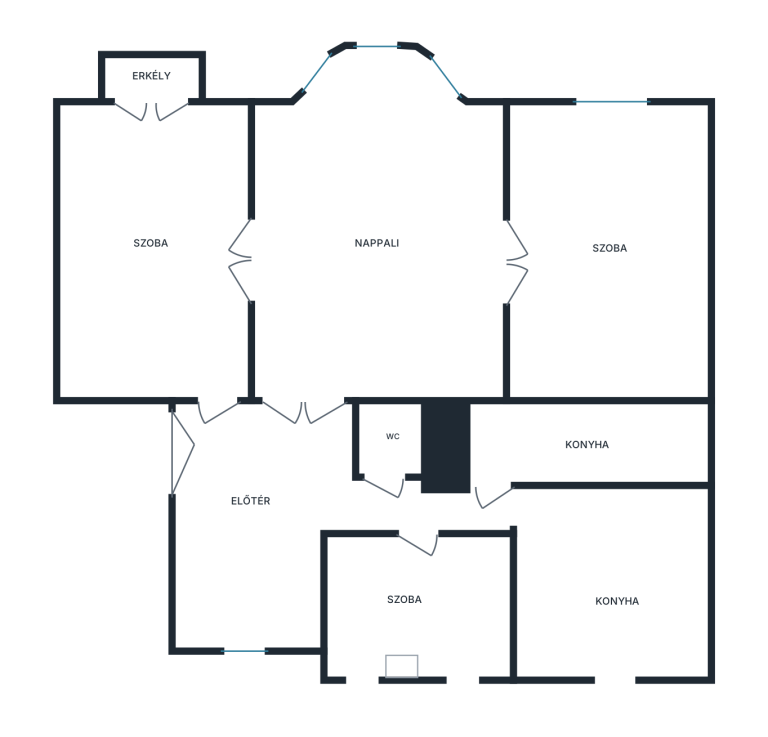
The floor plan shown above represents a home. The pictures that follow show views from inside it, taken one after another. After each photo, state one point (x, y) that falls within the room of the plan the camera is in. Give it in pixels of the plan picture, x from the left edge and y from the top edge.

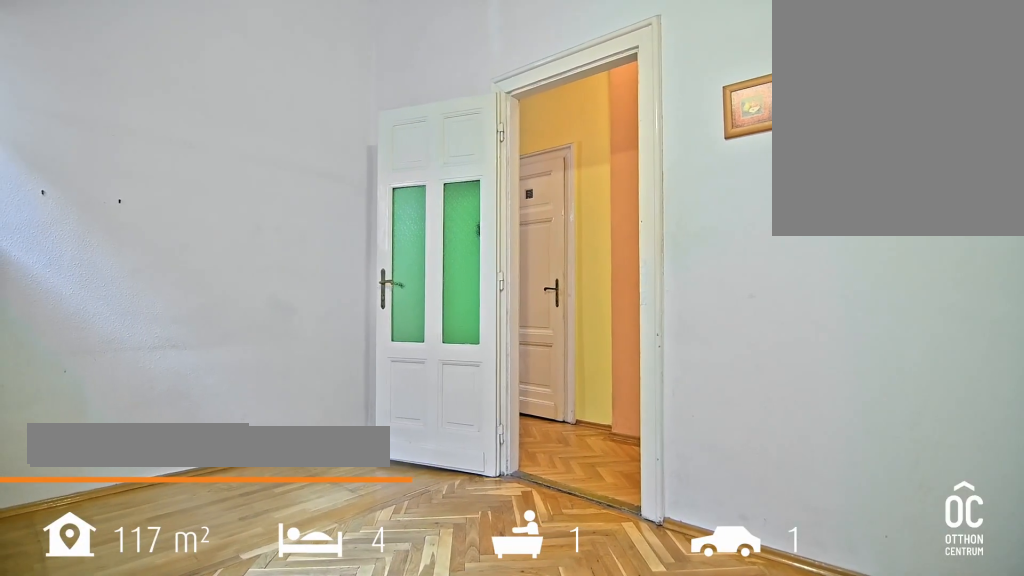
(417, 604)
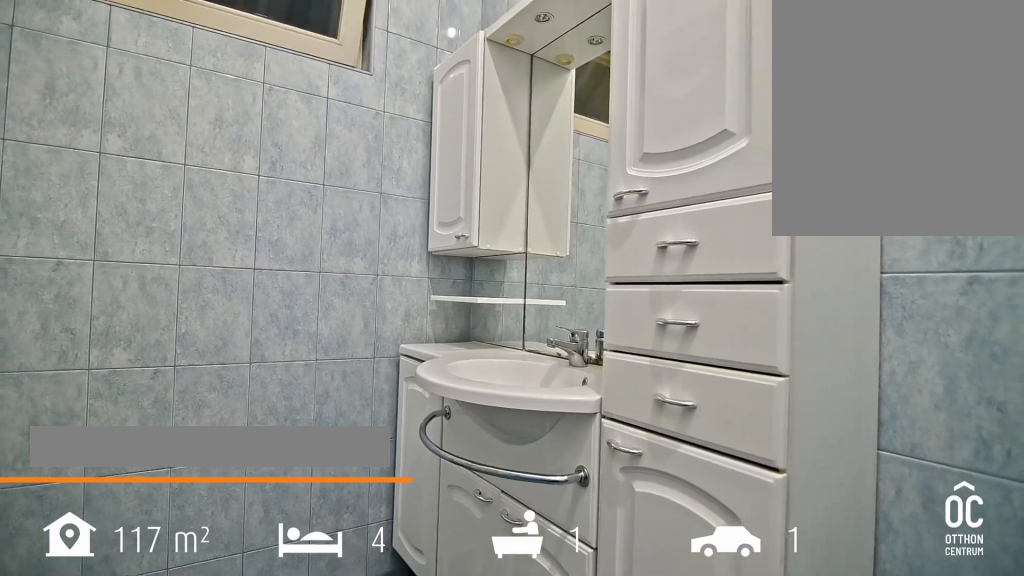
(604, 445)
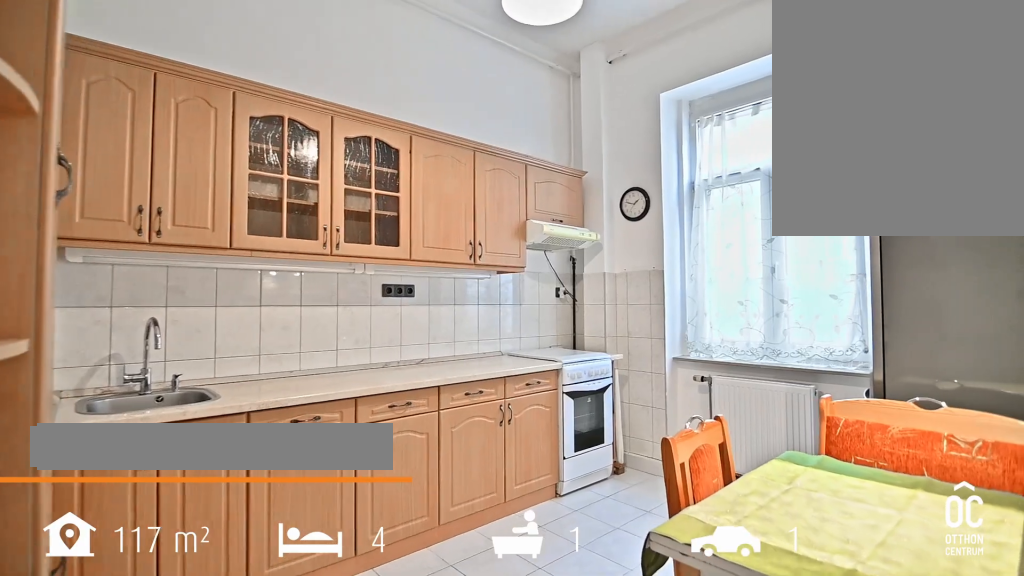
(610, 586)
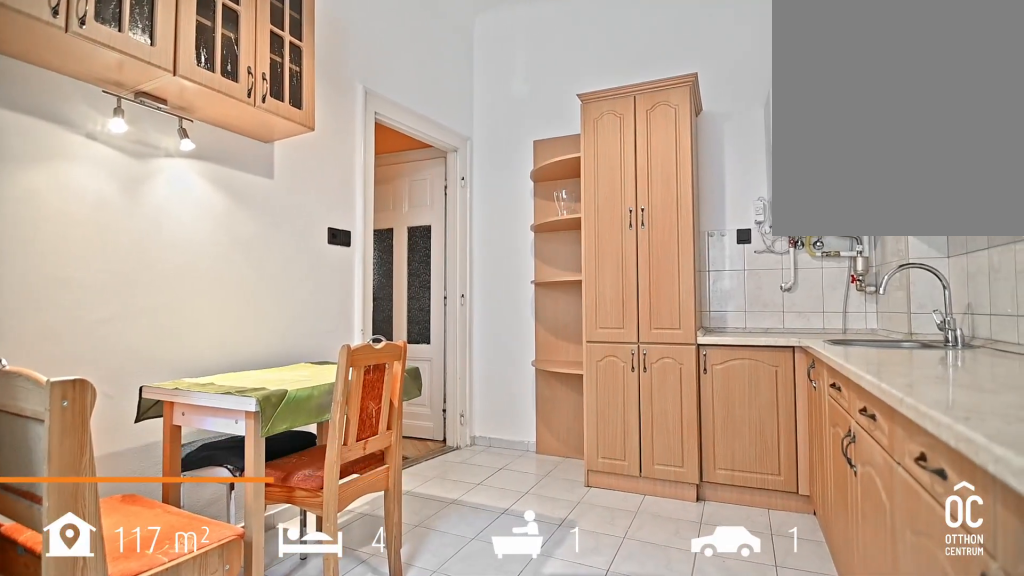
(610, 586)
